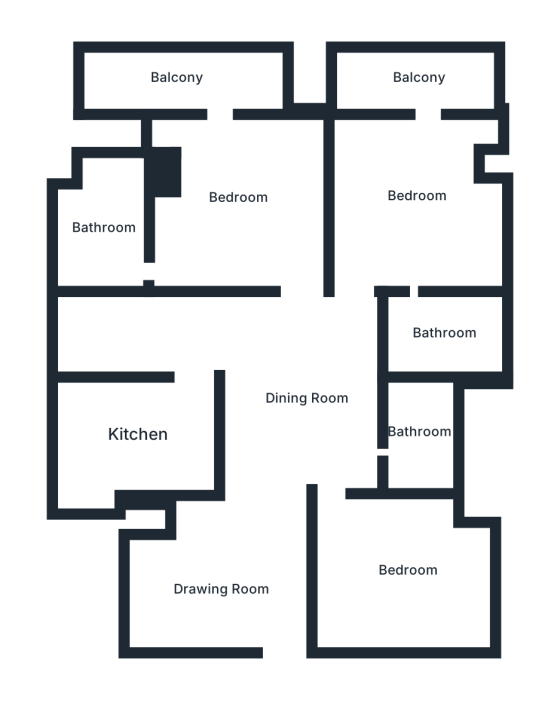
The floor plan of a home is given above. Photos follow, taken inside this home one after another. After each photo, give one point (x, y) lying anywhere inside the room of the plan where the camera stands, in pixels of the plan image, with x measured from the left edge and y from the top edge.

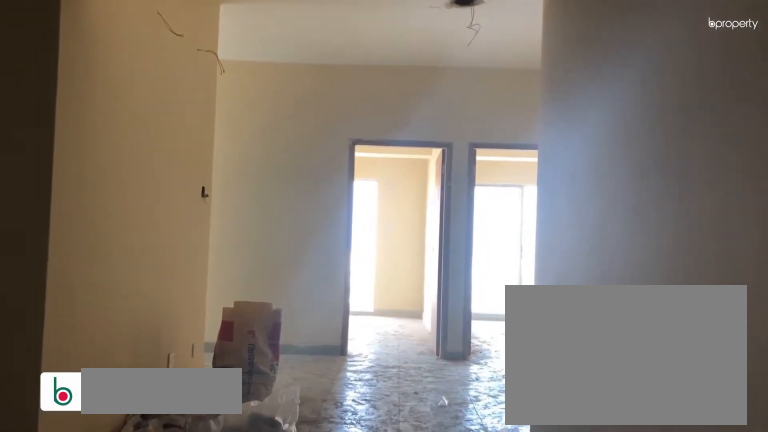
(227, 588)
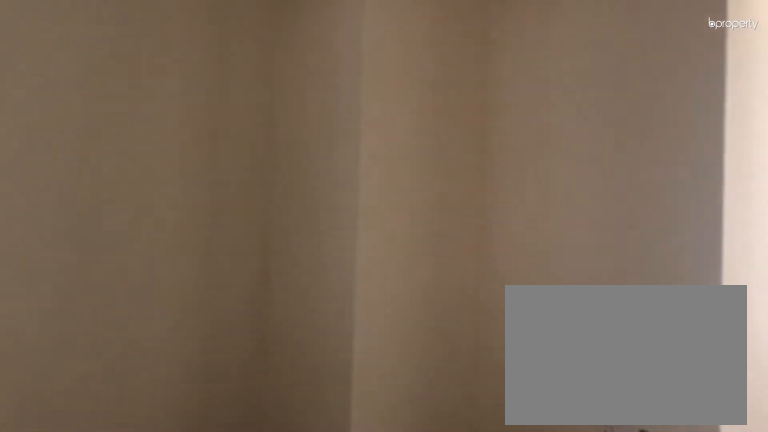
(227, 588)
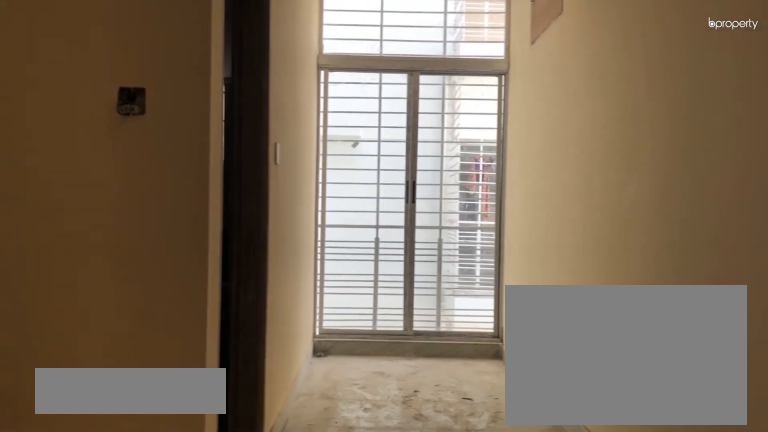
(305, 398)
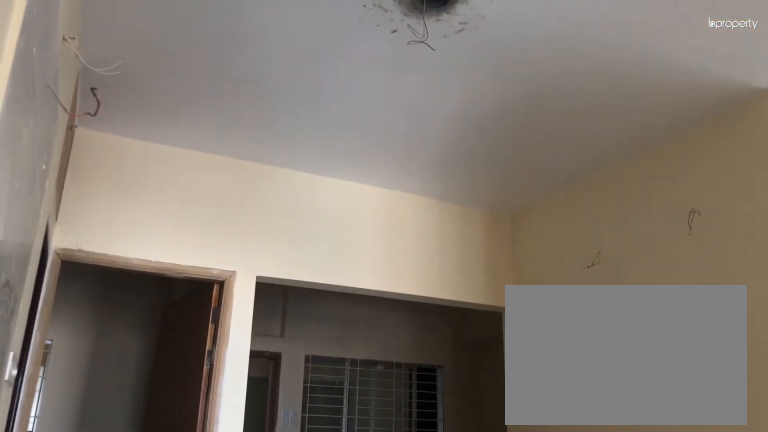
(305, 398)
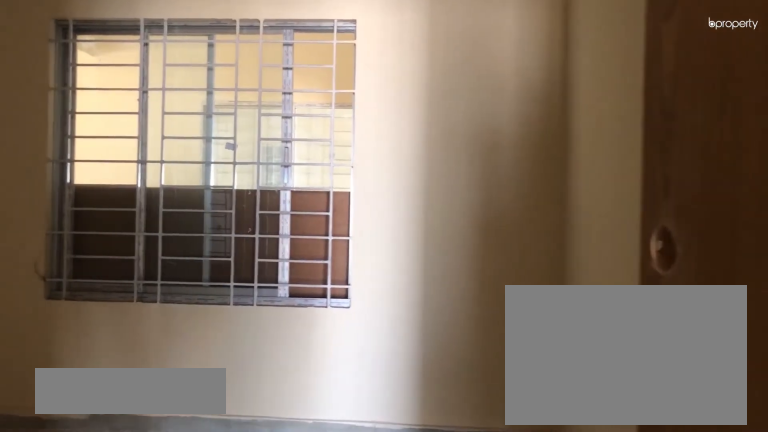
(408, 573)
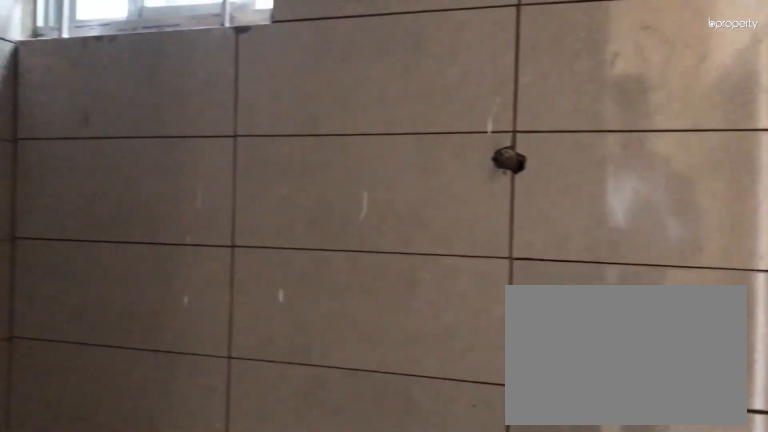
(417, 429)
